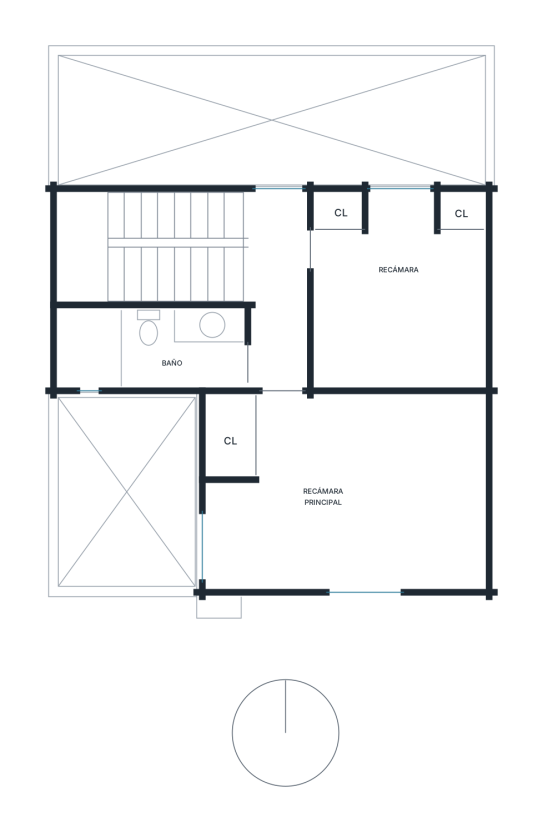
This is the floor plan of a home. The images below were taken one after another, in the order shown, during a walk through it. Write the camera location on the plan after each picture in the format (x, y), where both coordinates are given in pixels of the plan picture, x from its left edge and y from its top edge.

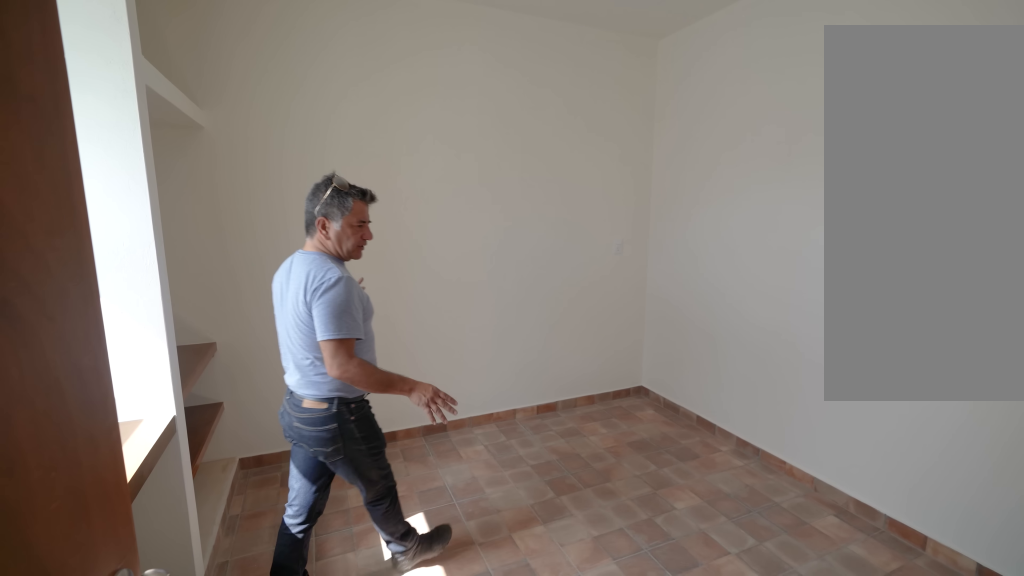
(240, 212)
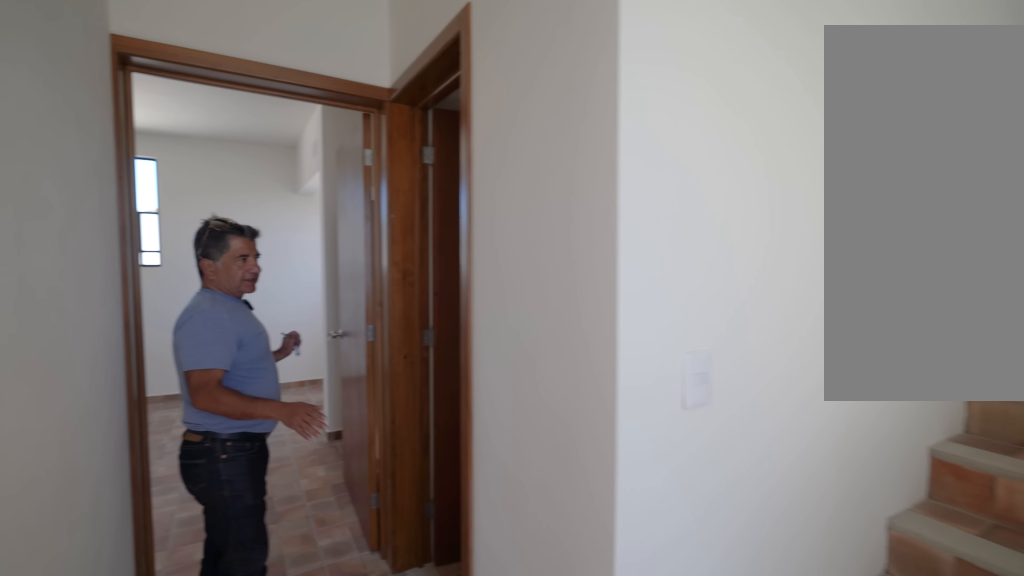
(325, 253)
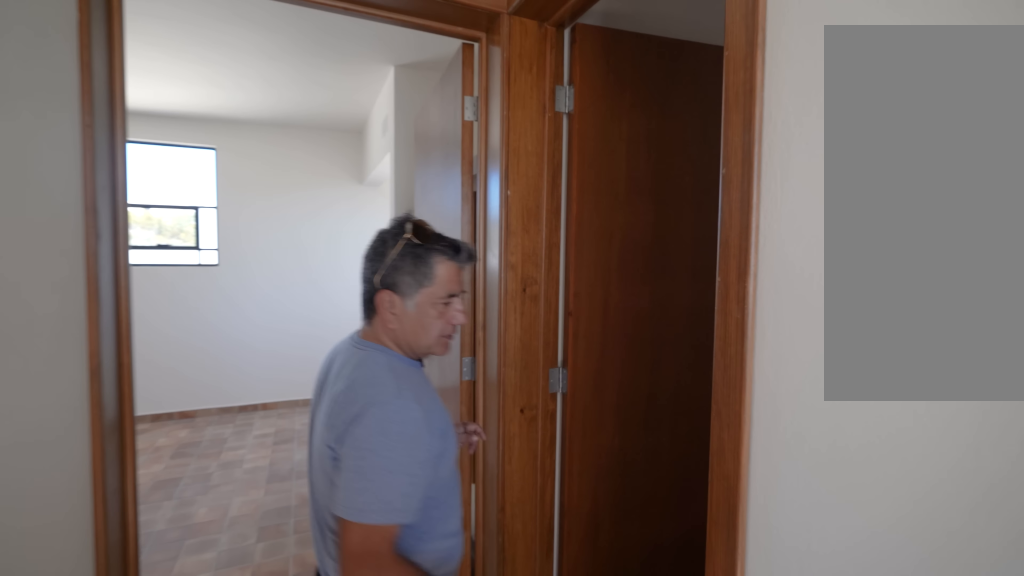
(323, 252)
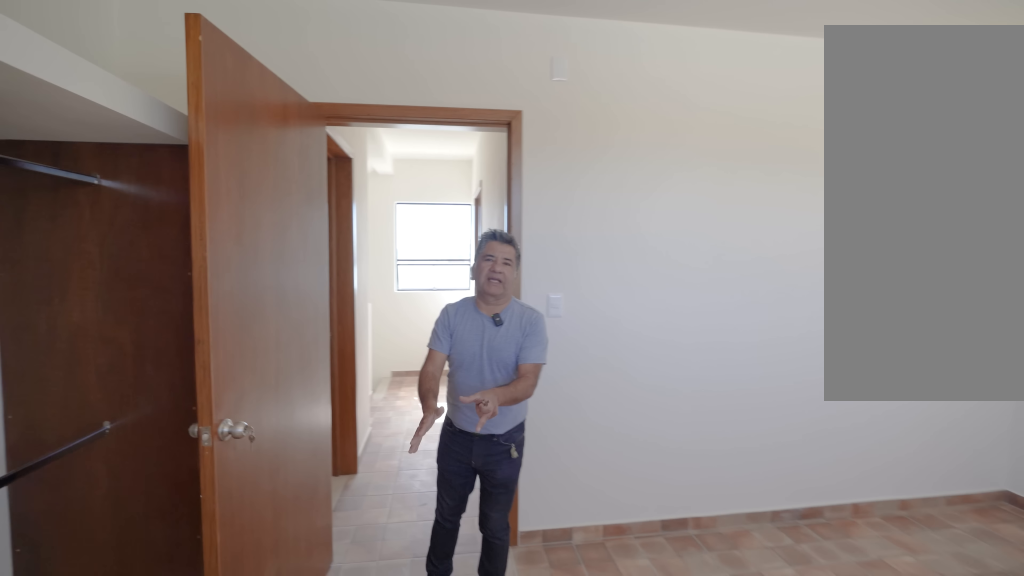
(323, 497)
